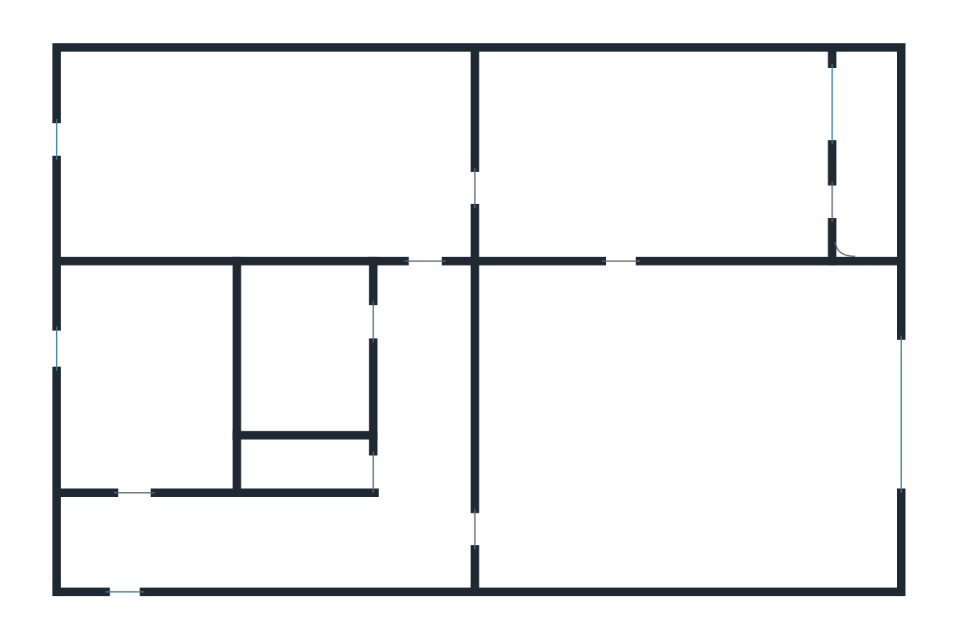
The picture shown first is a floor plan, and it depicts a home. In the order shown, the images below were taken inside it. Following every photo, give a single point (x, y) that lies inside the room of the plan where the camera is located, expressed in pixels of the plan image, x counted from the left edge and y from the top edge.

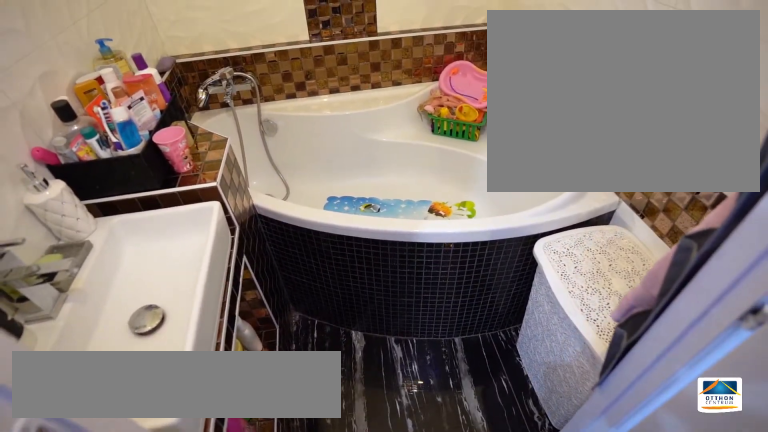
(309, 361)
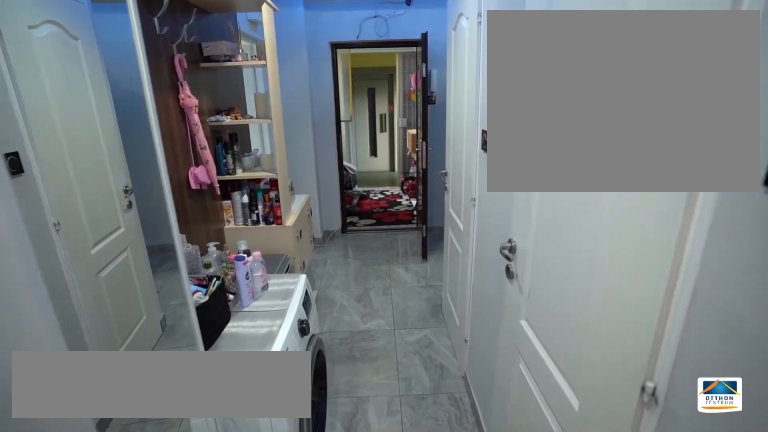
(427, 423)
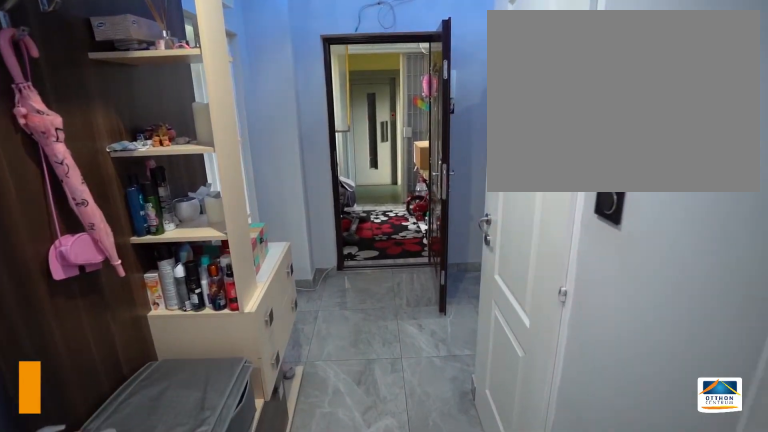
(427, 423)
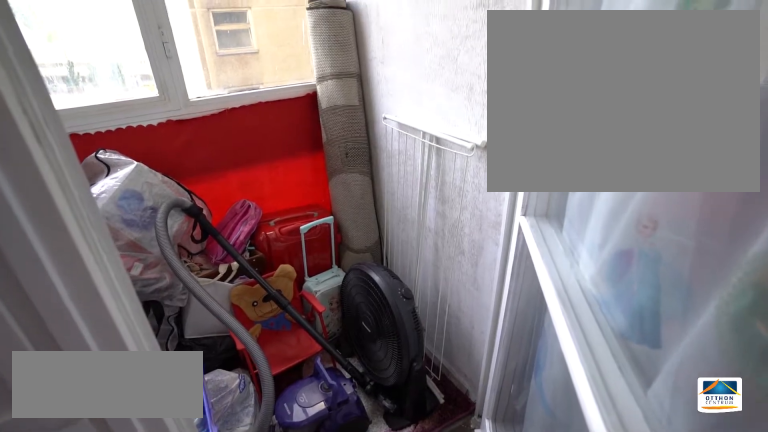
(864, 160)
